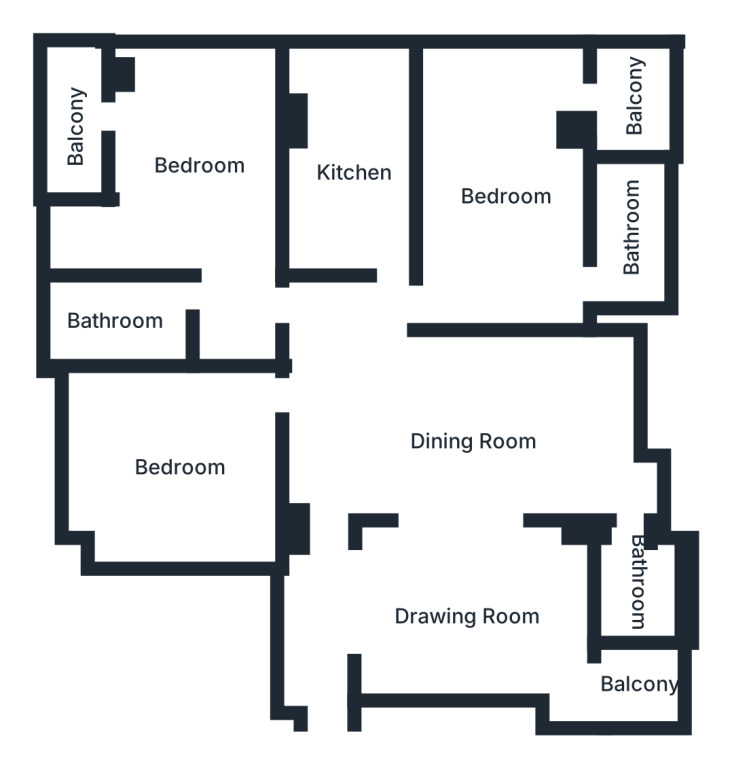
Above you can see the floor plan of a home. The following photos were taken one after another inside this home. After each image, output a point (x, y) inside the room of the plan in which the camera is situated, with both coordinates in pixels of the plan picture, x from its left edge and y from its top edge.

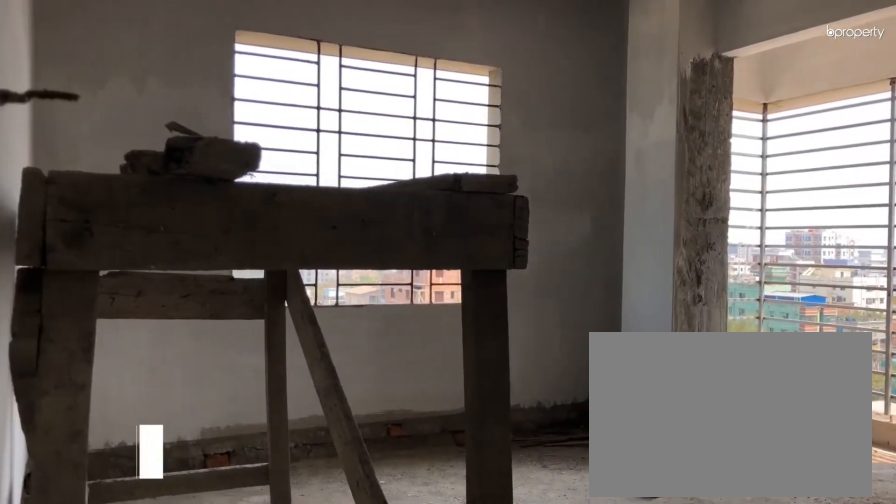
(519, 190)
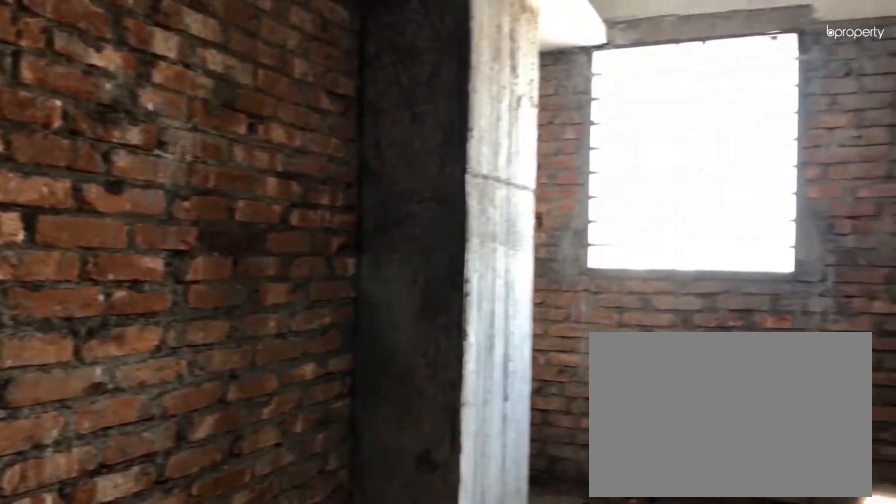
(360, 164)
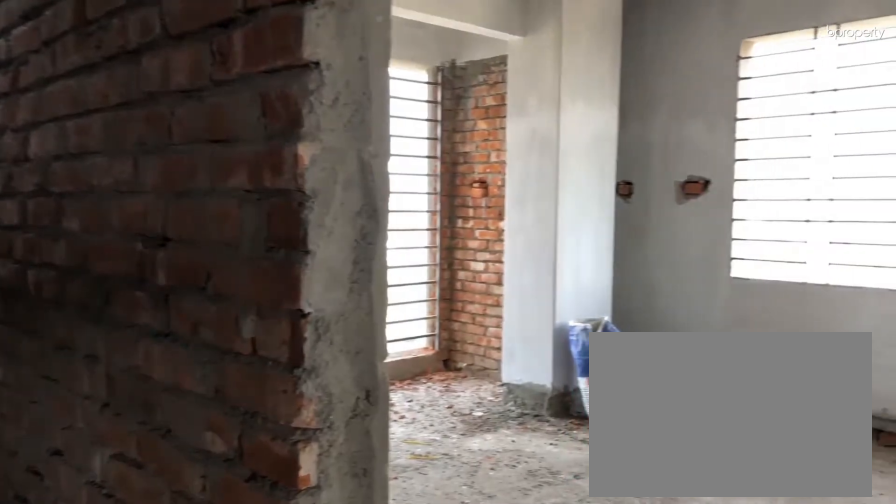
(203, 165)
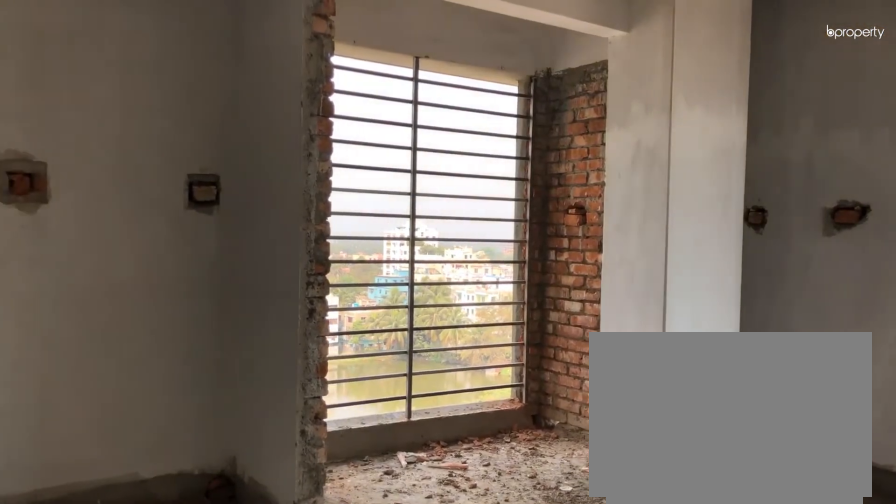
(203, 165)
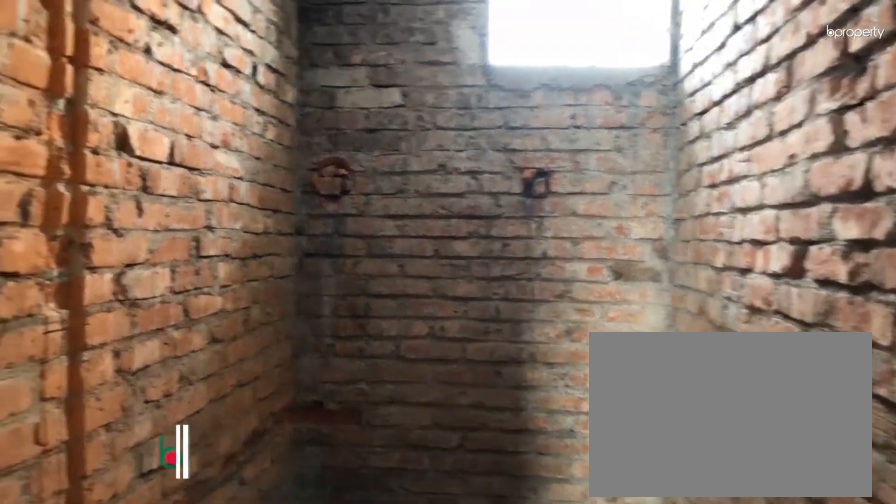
(127, 320)
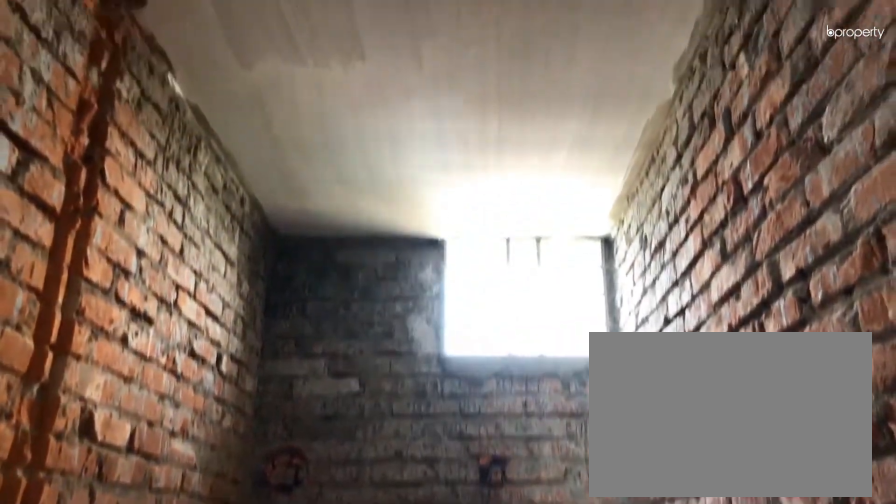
(126, 319)
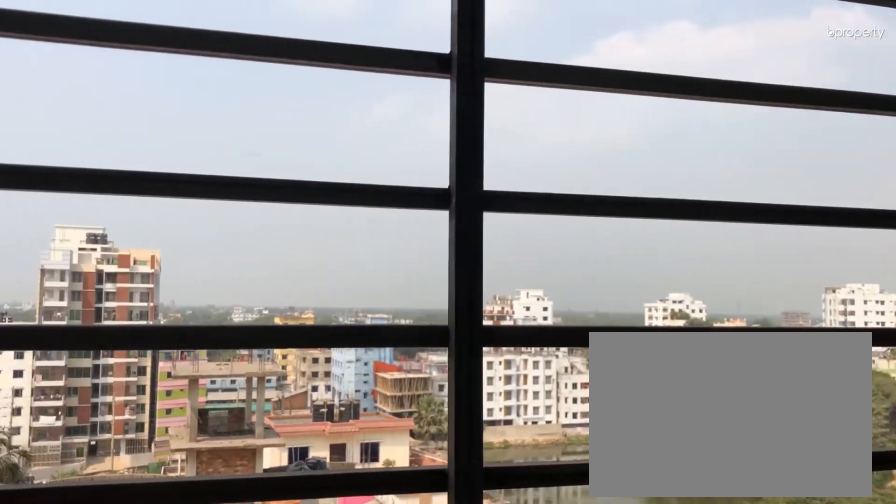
(78, 103)
